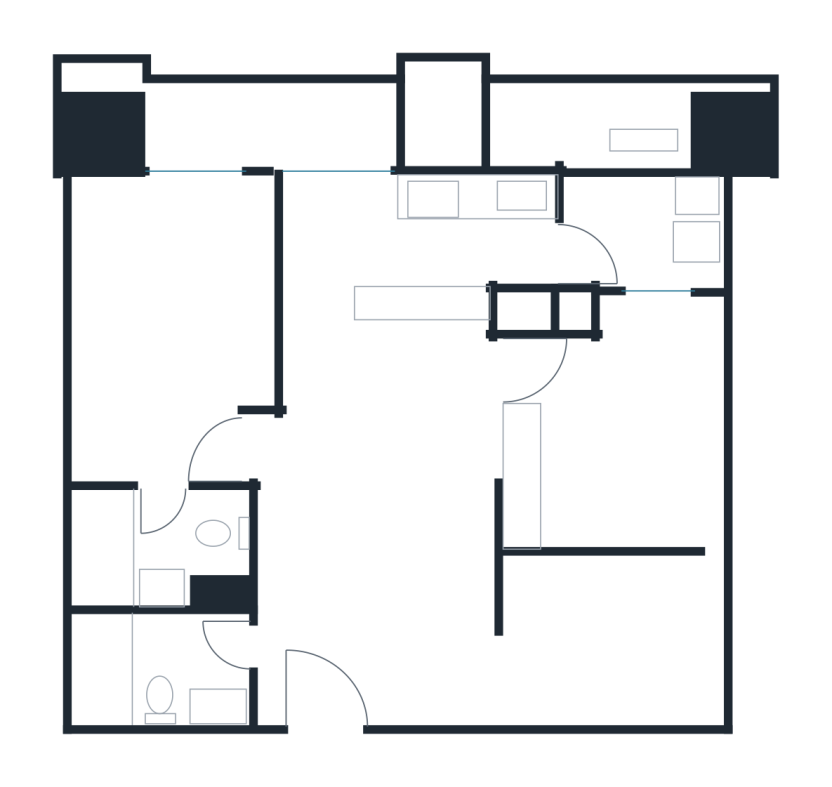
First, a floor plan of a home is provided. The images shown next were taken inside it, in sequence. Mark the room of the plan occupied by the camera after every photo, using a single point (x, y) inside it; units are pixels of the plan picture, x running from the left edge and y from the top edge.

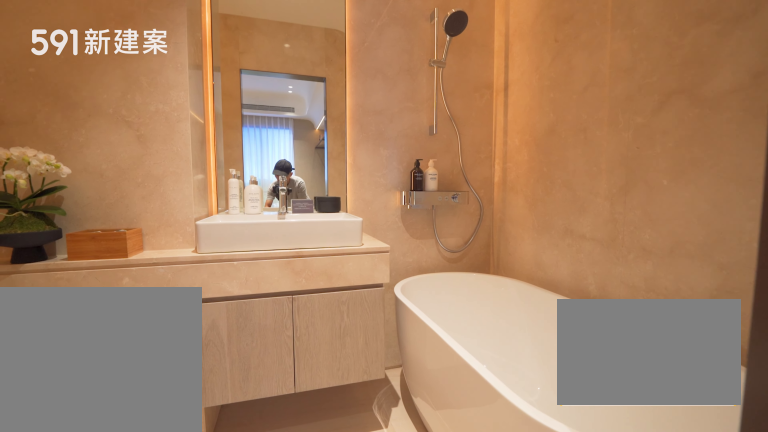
(163, 549)
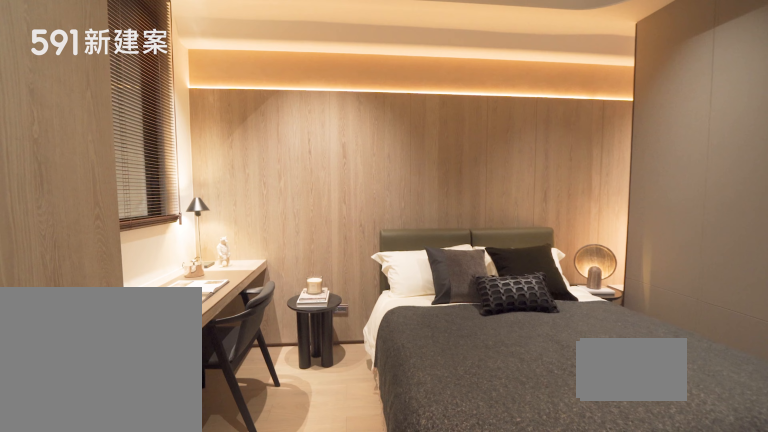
(620, 433)
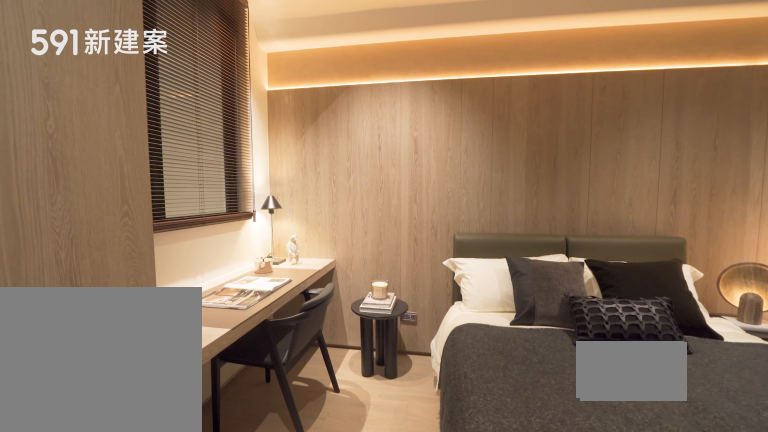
(620, 432)
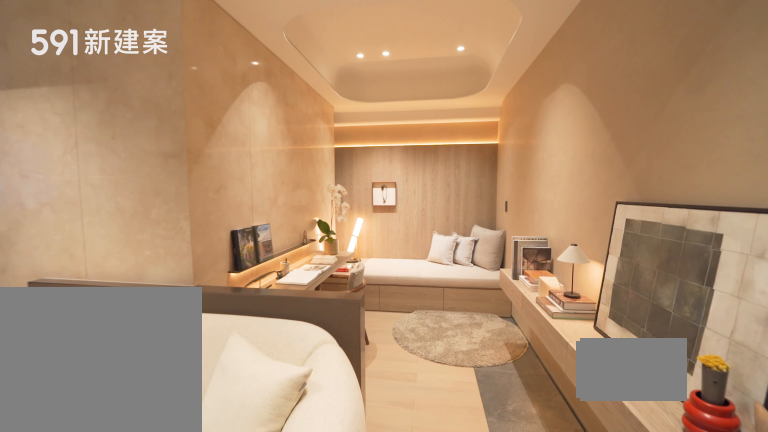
(618, 639)
